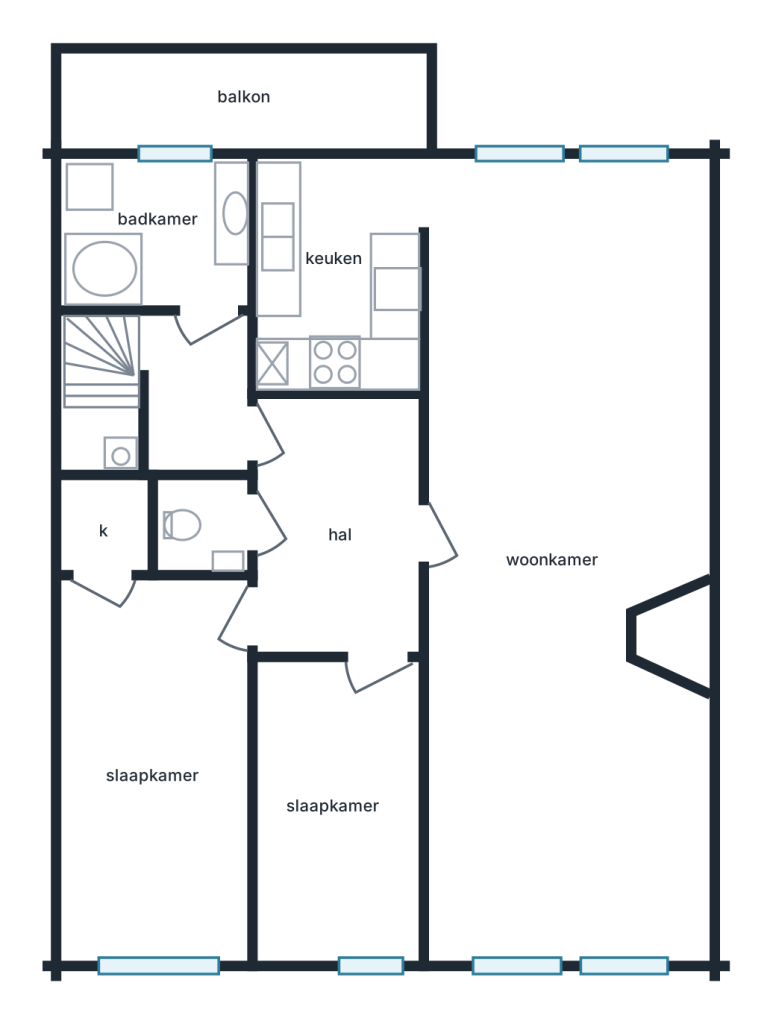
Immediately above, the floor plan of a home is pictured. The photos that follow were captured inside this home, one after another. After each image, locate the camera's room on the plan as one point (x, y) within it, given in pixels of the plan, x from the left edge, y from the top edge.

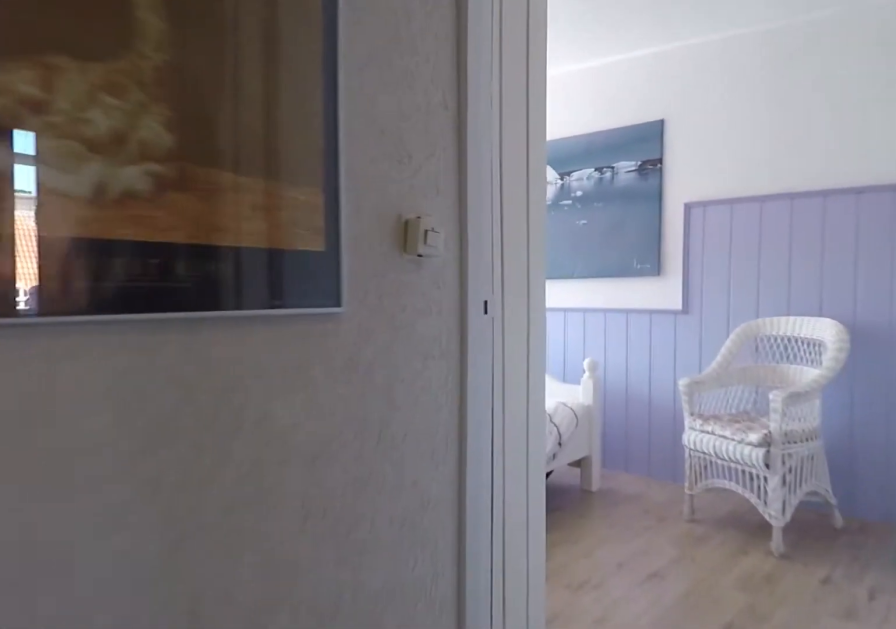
(339, 527)
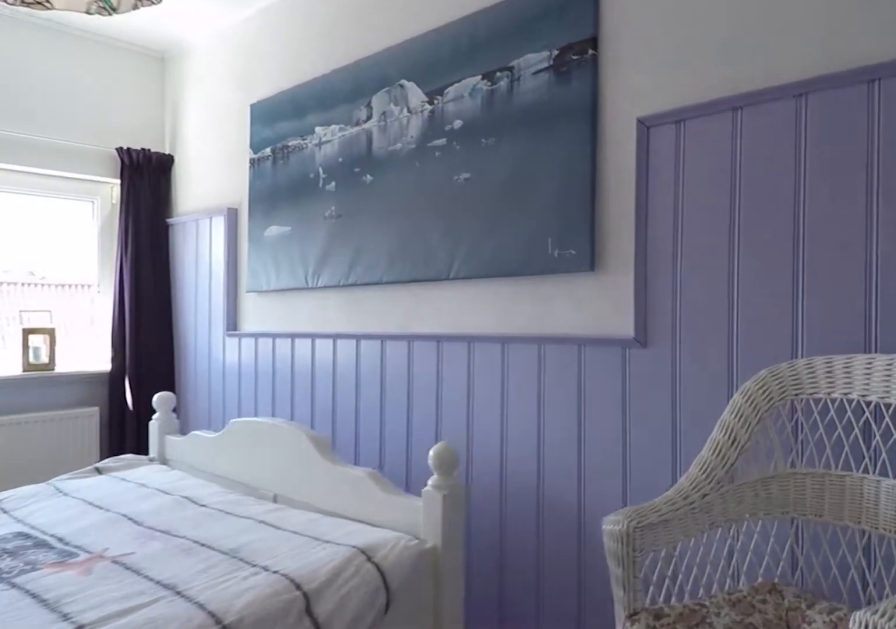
(157, 767)
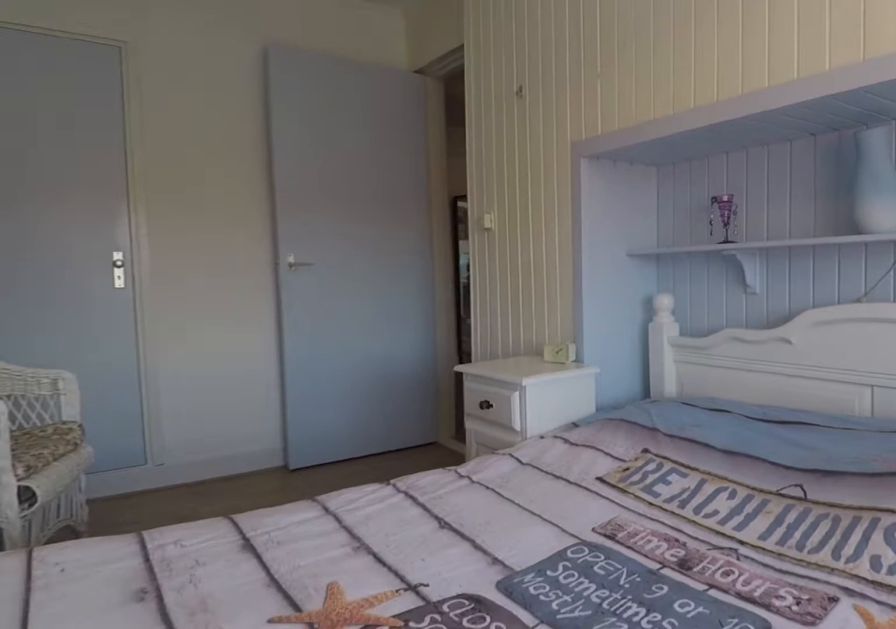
(157, 767)
